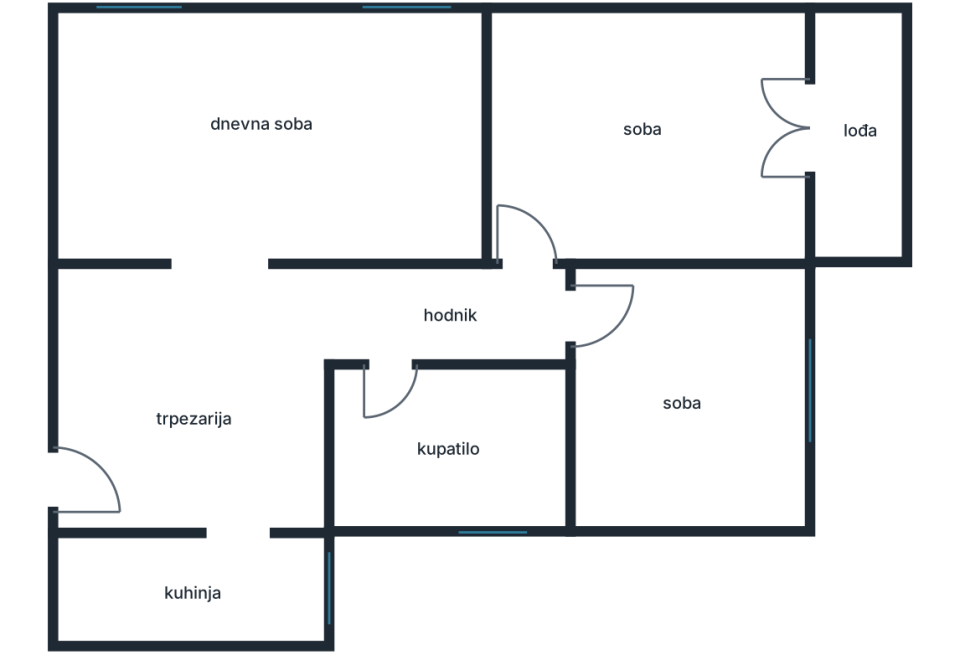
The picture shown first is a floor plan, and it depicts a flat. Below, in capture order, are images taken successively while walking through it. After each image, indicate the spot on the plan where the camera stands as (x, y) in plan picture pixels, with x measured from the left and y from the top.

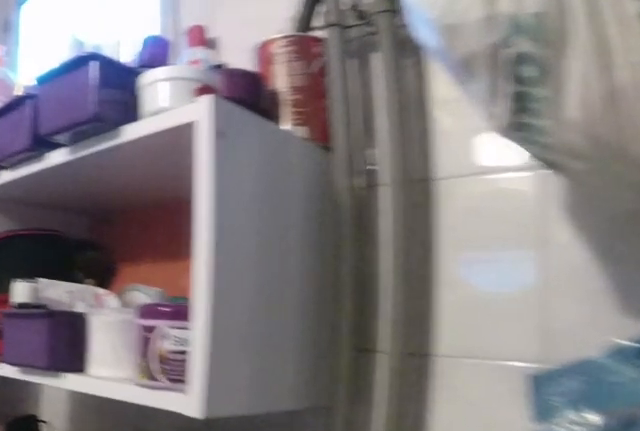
(389, 444)
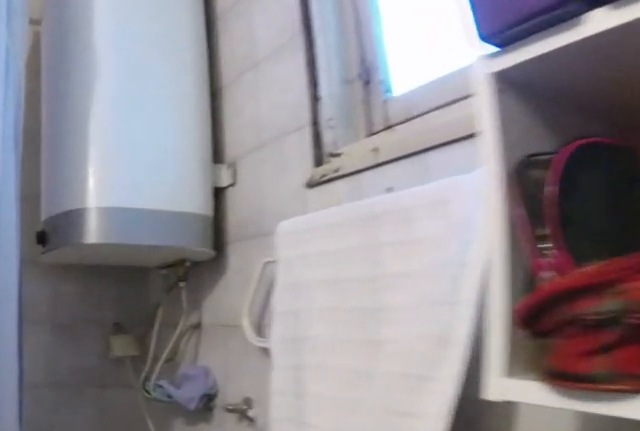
(420, 458)
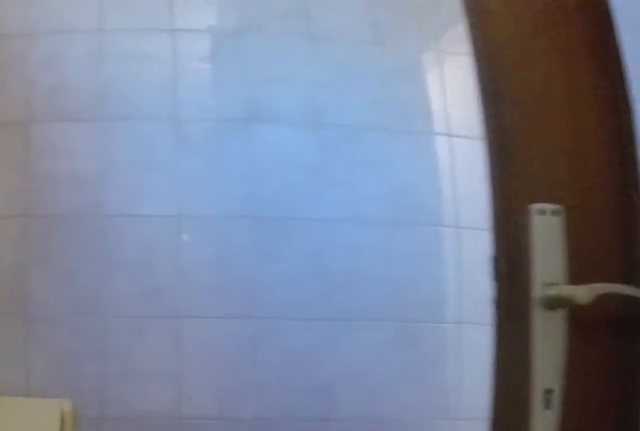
(459, 452)
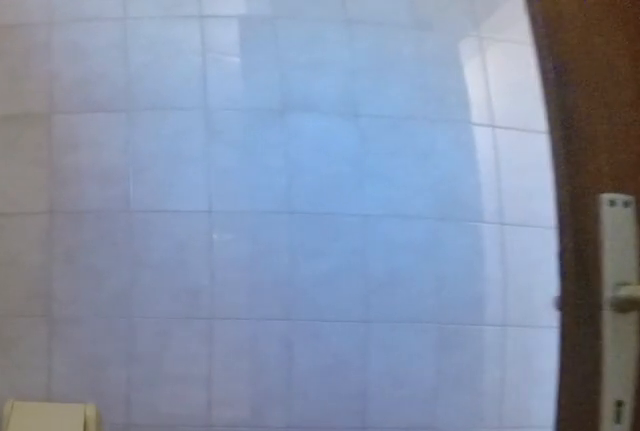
(451, 450)
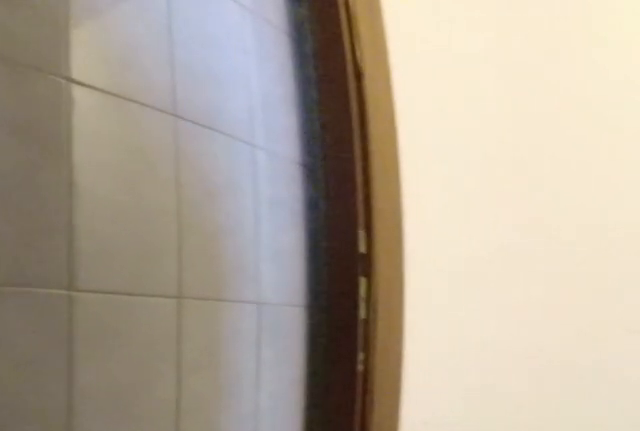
(412, 429)
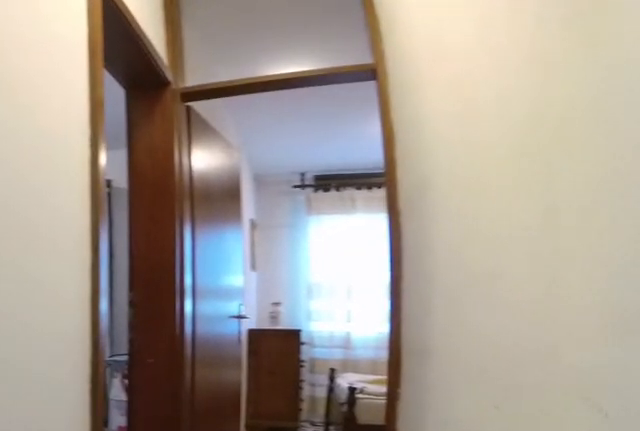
(379, 325)
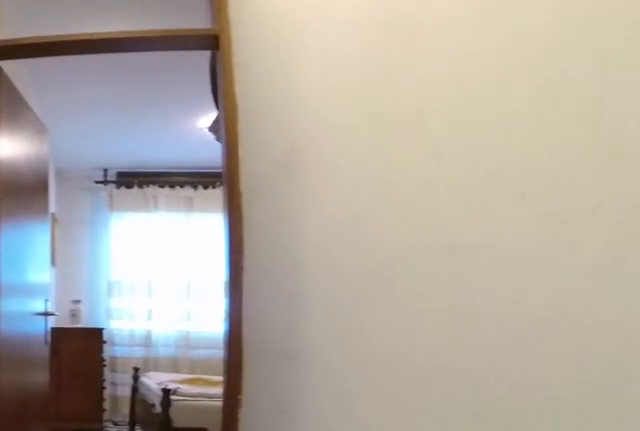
(413, 323)
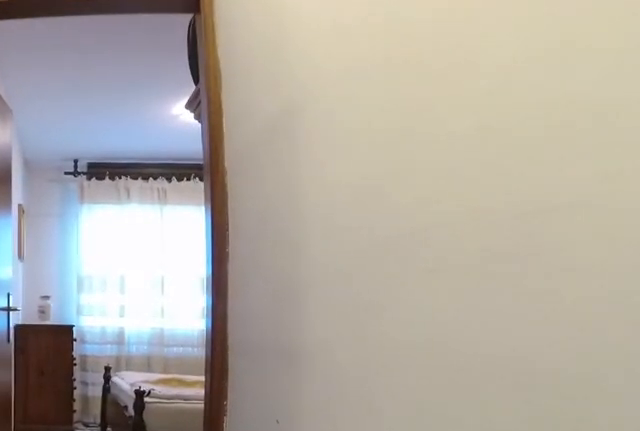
(424, 322)
